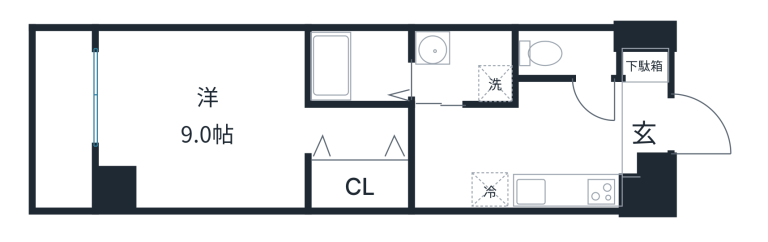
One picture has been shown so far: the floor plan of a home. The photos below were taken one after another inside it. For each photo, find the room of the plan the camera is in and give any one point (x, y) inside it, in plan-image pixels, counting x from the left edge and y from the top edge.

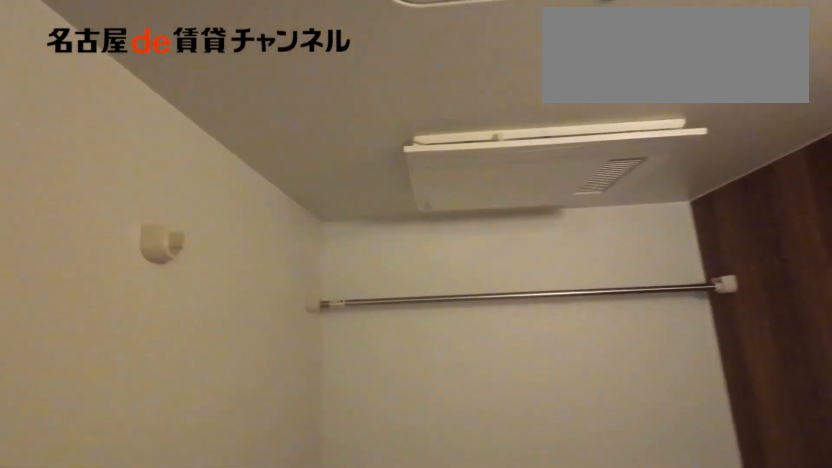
(359, 65)
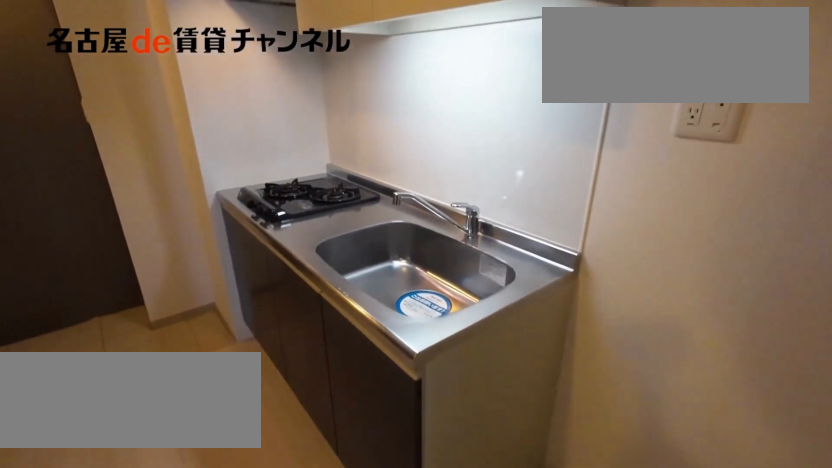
(548, 189)
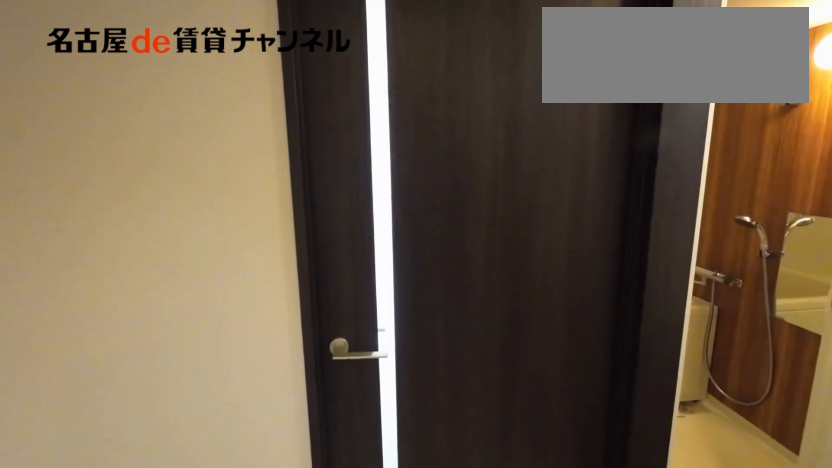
(548, 189)
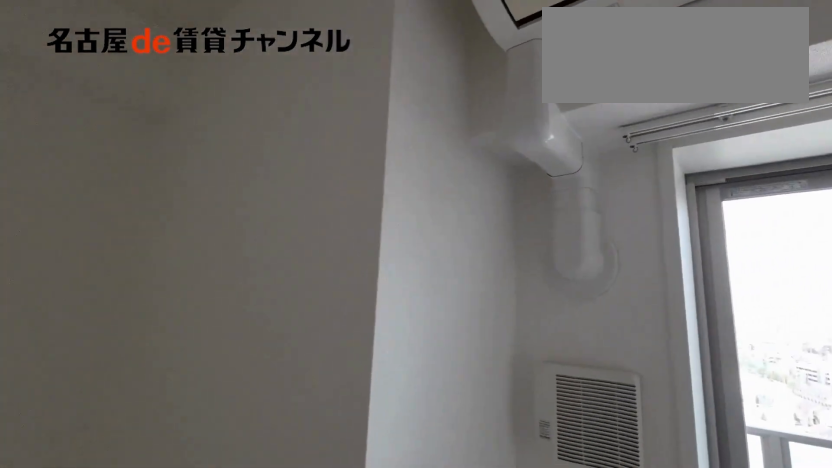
(198, 119)
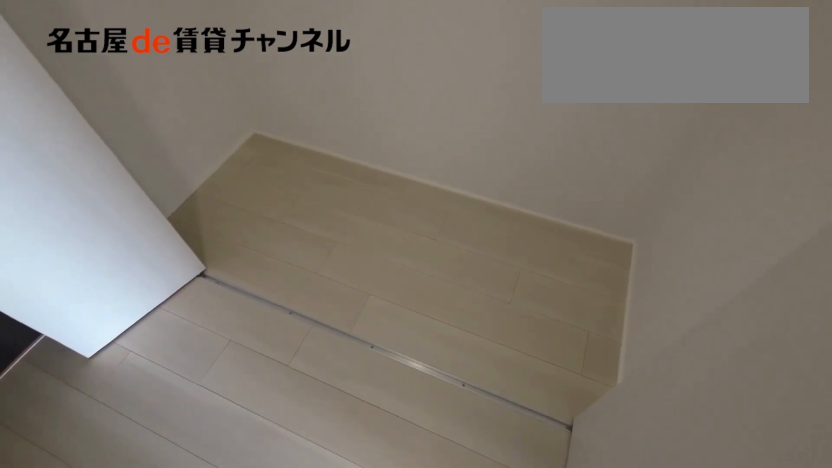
(361, 183)
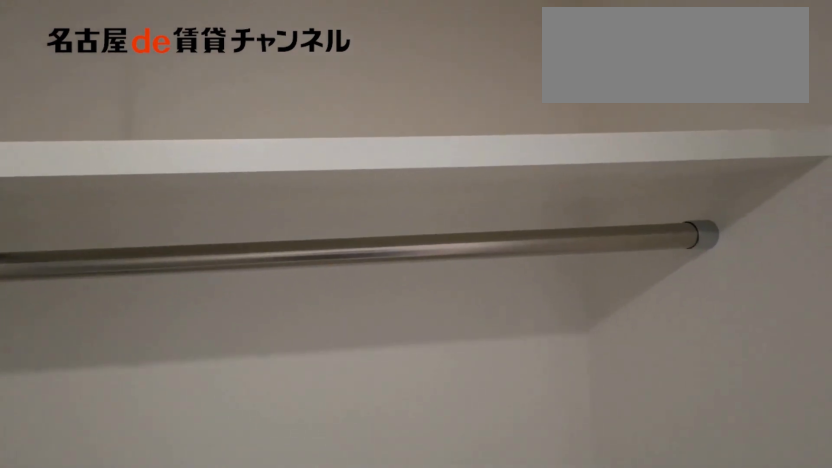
(361, 183)
